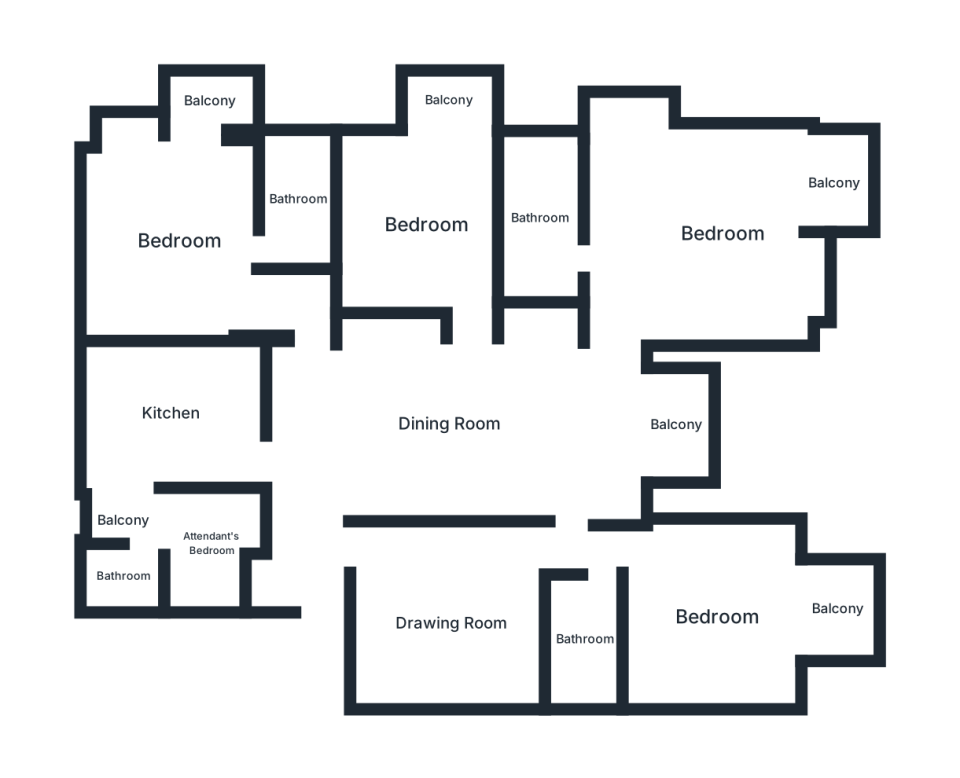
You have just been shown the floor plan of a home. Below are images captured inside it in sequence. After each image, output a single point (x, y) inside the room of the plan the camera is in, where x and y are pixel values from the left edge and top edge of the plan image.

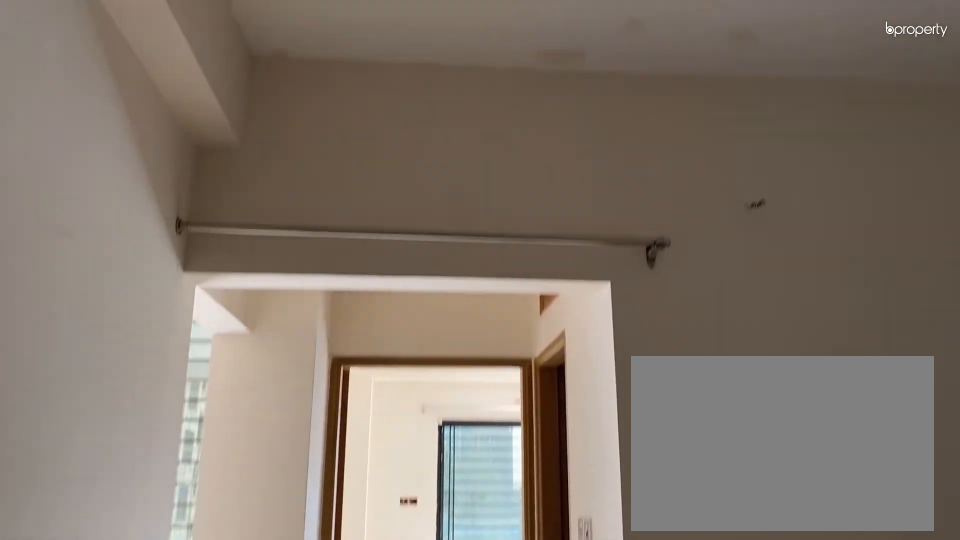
(453, 625)
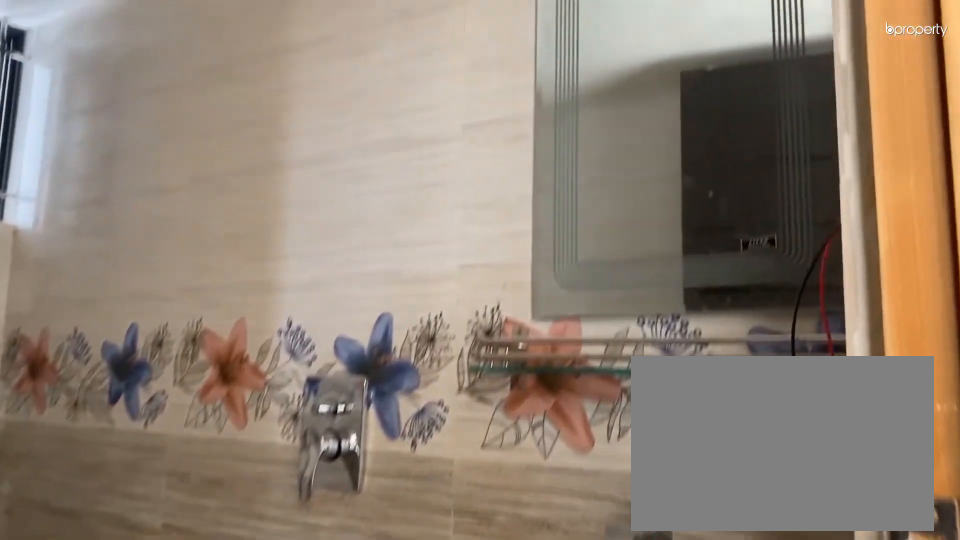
(584, 637)
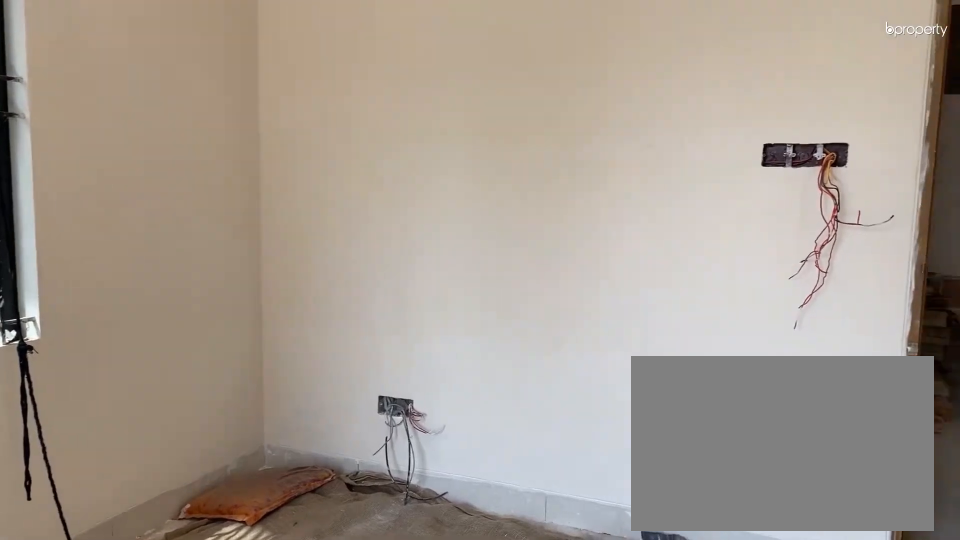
(710, 615)
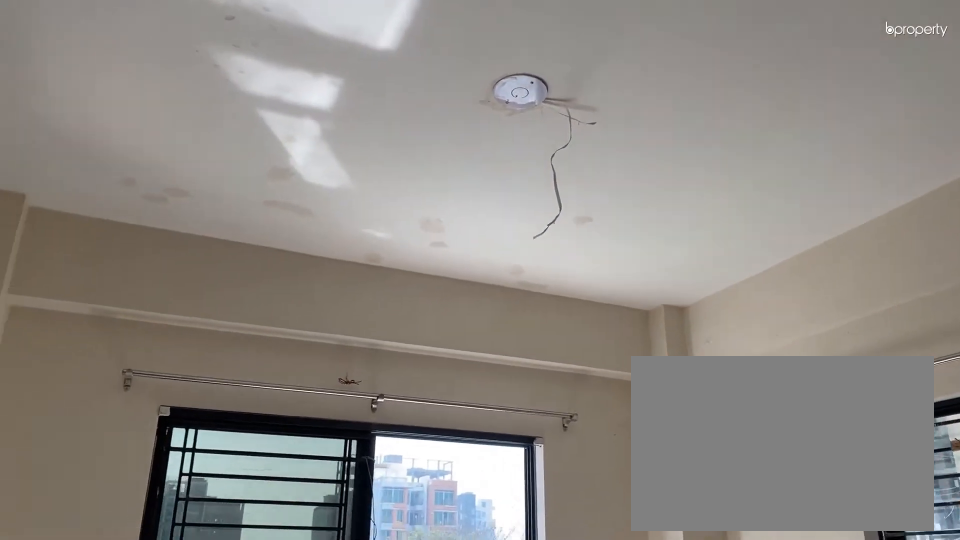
(710, 615)
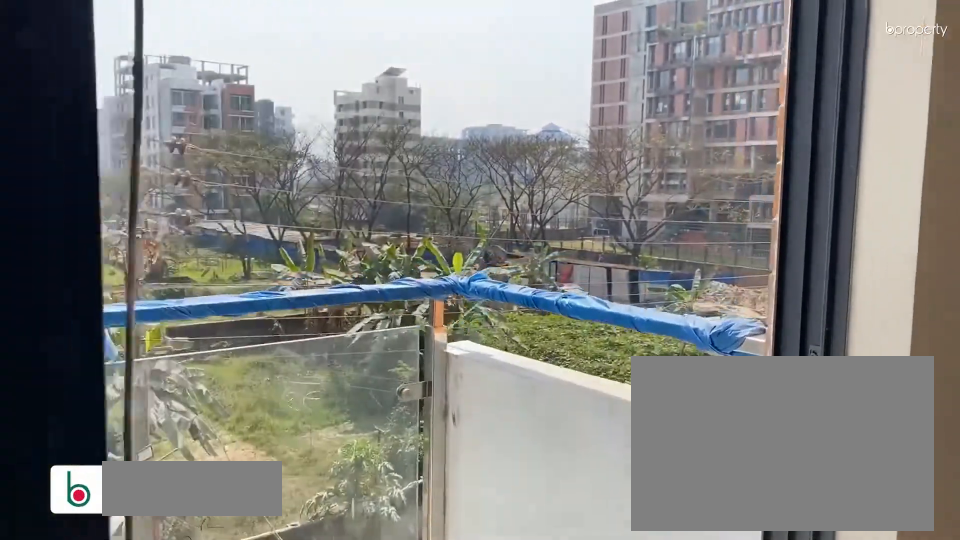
(840, 608)
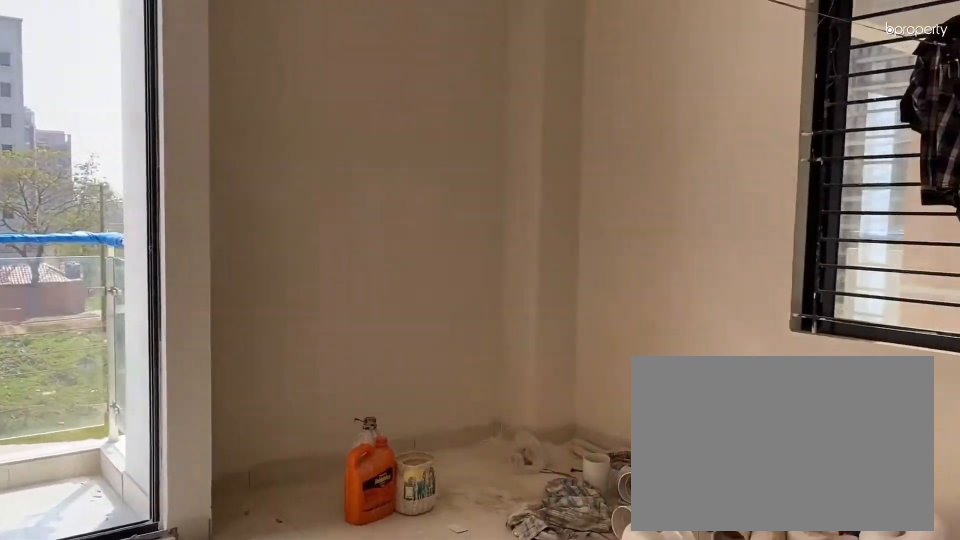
(720, 231)
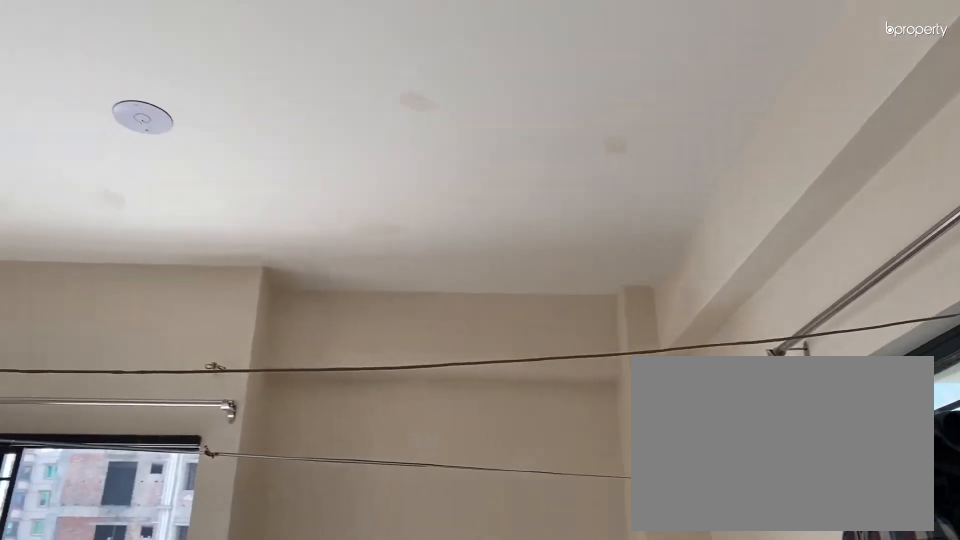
(720, 231)
